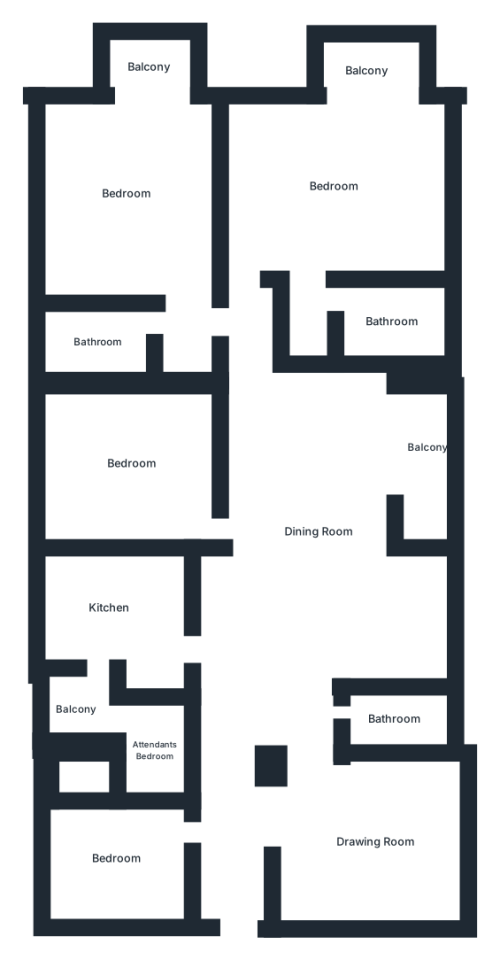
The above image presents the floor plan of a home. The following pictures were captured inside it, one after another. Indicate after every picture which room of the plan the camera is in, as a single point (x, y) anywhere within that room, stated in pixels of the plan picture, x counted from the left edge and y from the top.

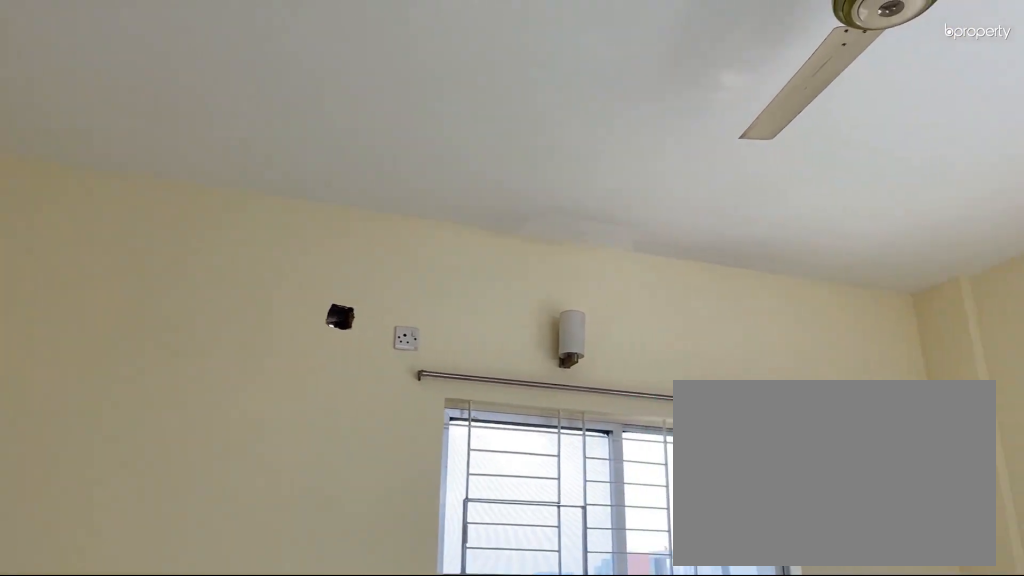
(125, 200)
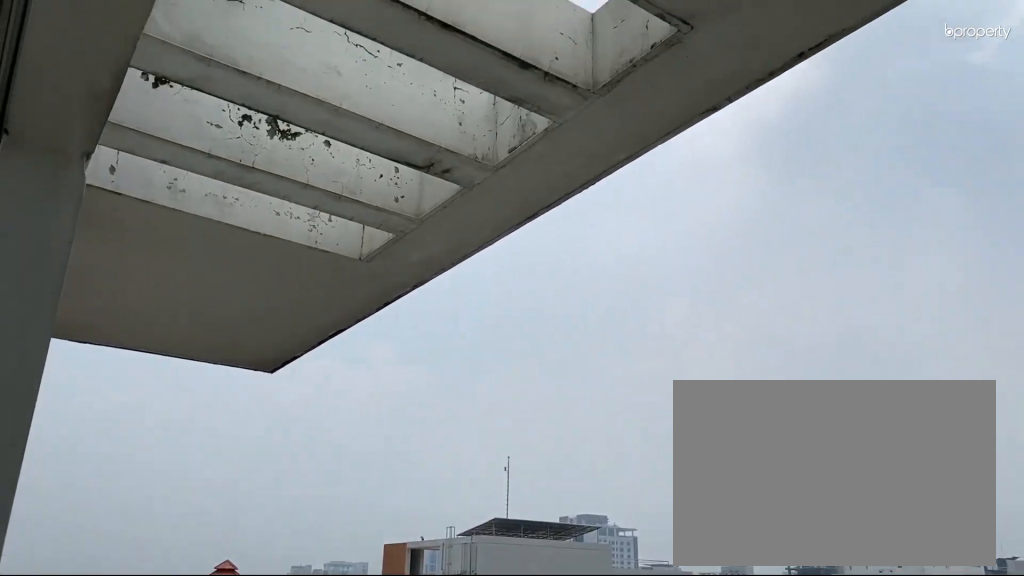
(150, 67)
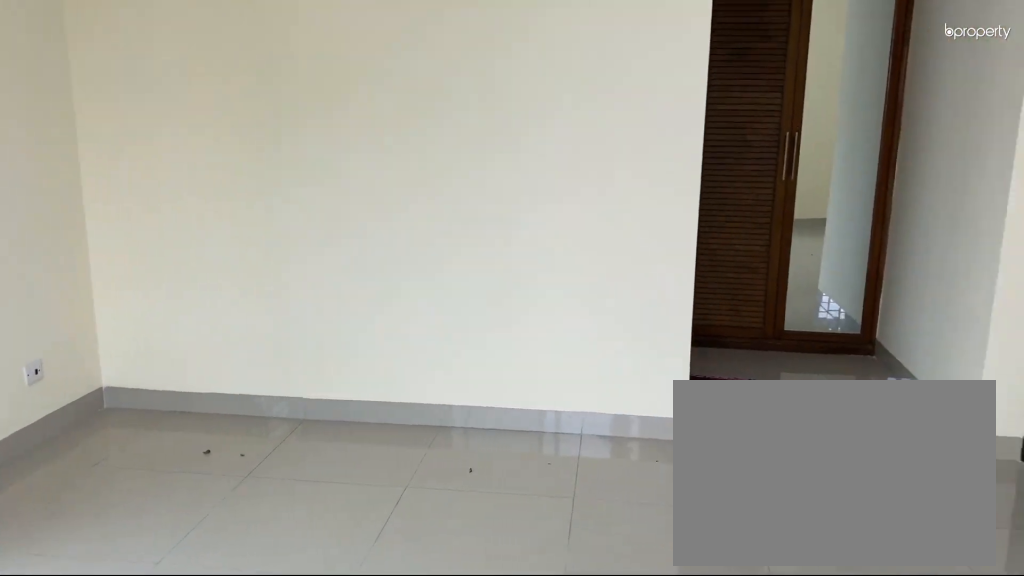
(333, 186)
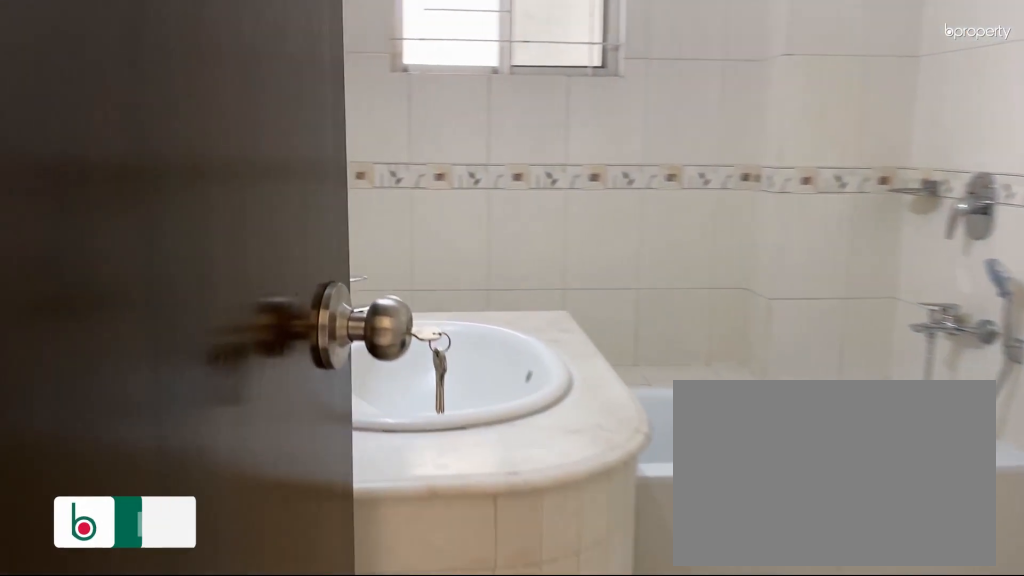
(389, 321)
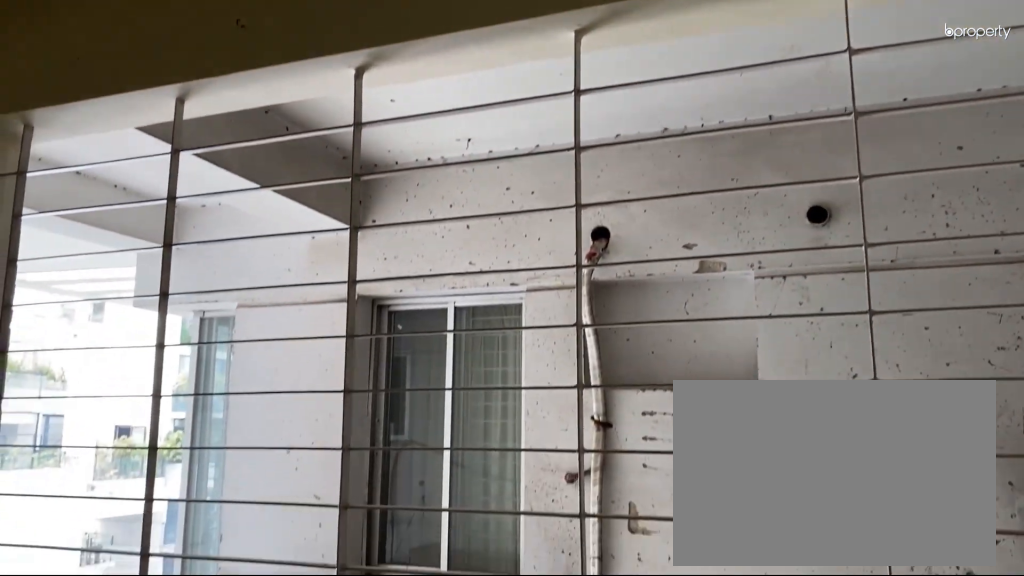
(424, 446)
